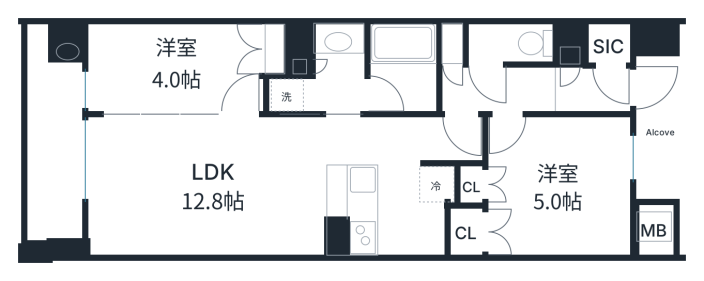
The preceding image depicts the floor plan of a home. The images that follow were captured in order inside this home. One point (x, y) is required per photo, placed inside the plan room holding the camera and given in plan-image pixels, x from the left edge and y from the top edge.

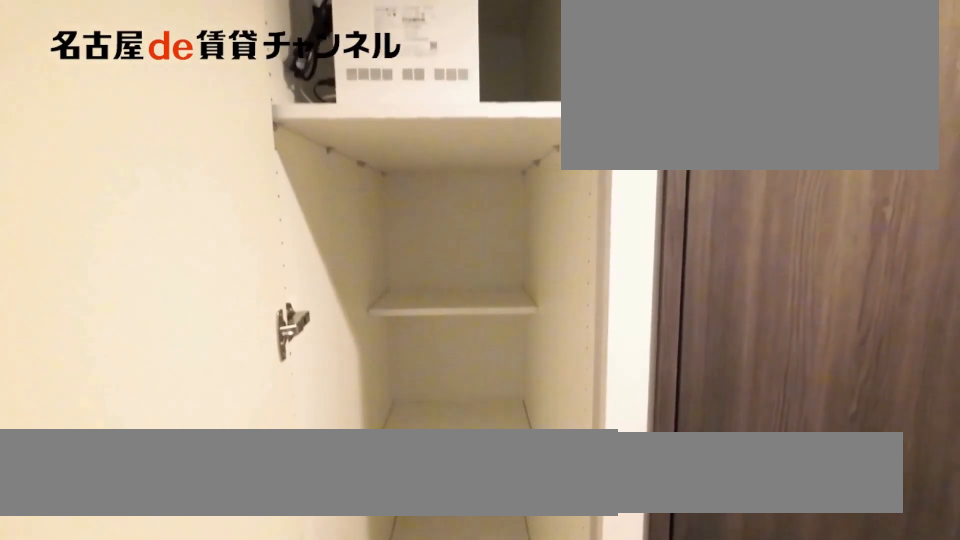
(452, 45)
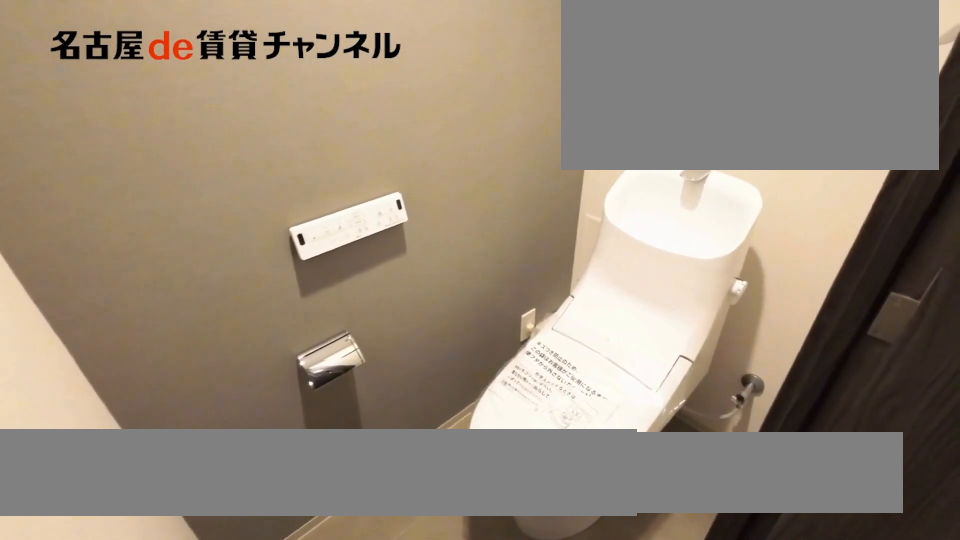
(510, 45)
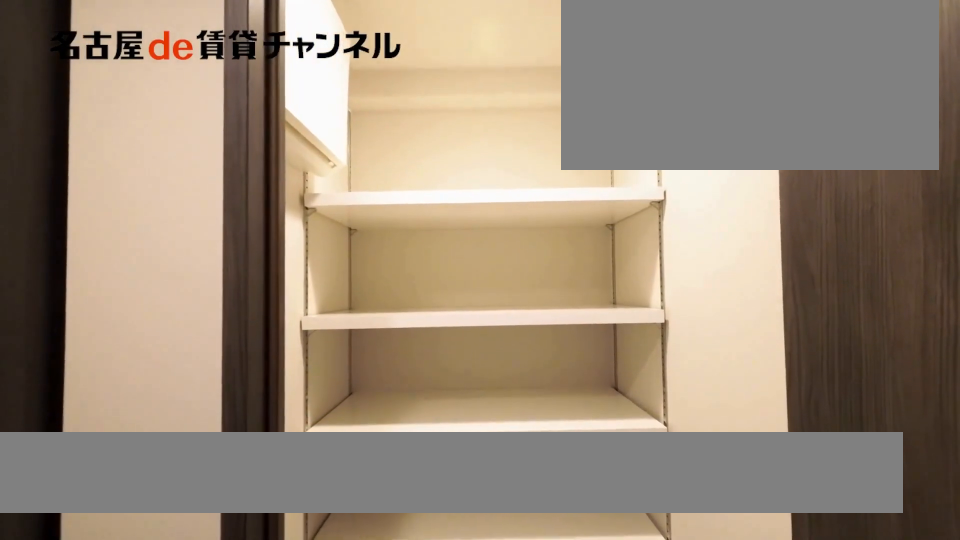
(609, 45)
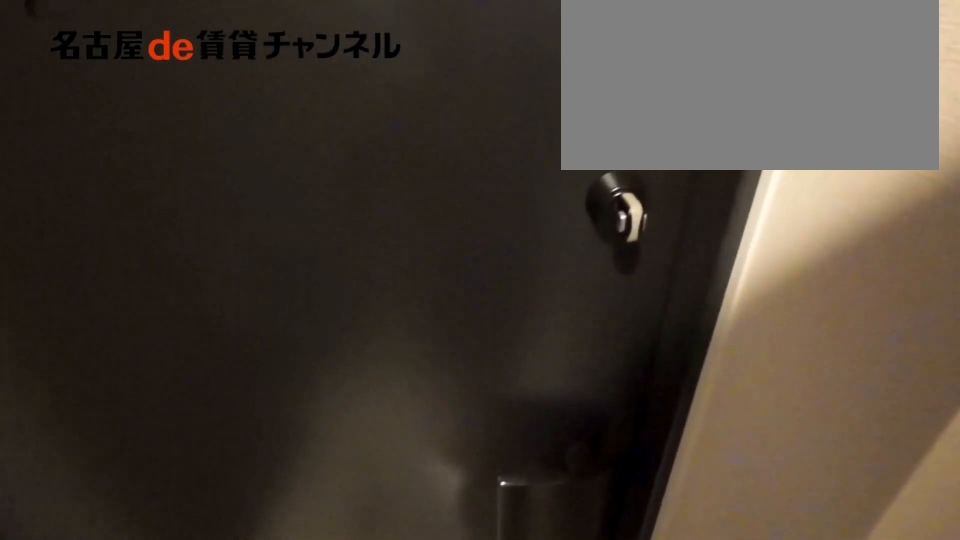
(609, 45)
